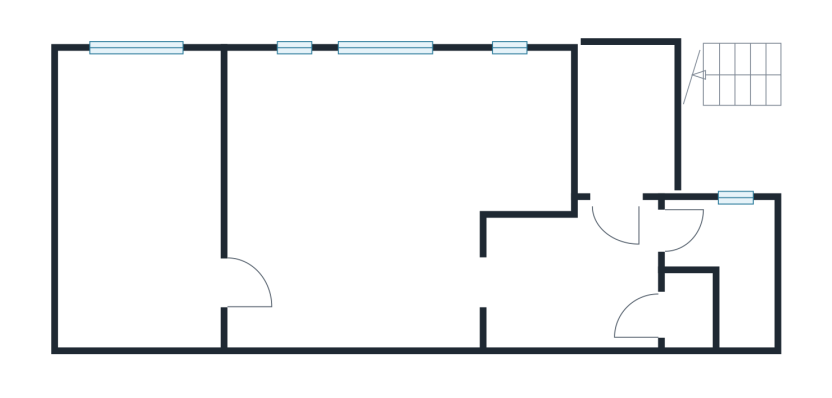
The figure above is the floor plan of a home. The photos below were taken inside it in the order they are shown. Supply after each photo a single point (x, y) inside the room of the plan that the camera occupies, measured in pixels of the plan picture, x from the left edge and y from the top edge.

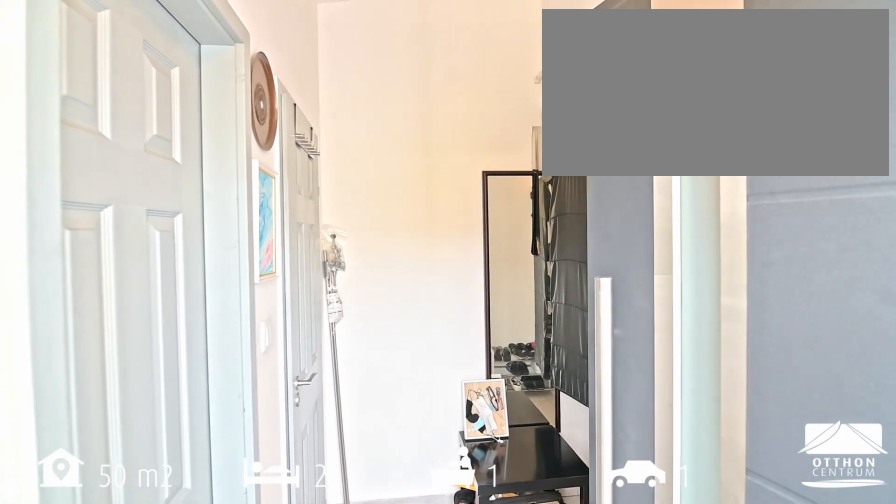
(571, 277)
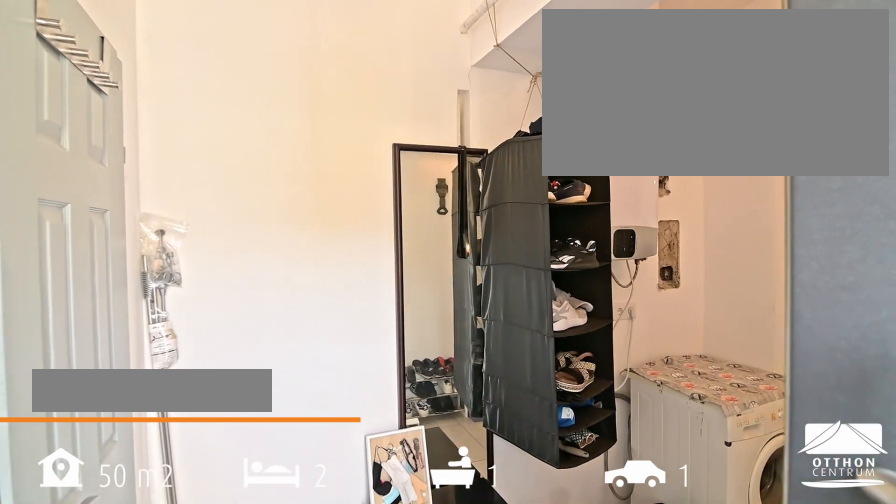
(571, 277)
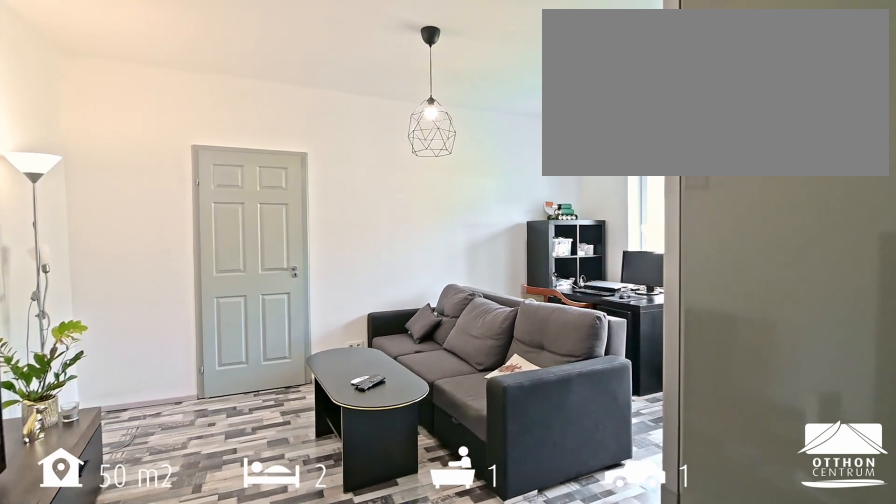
(354, 194)
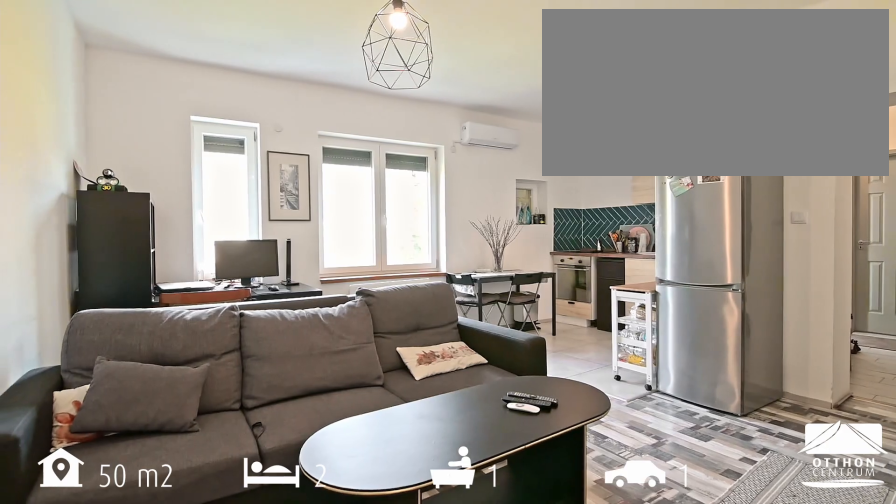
(354, 194)
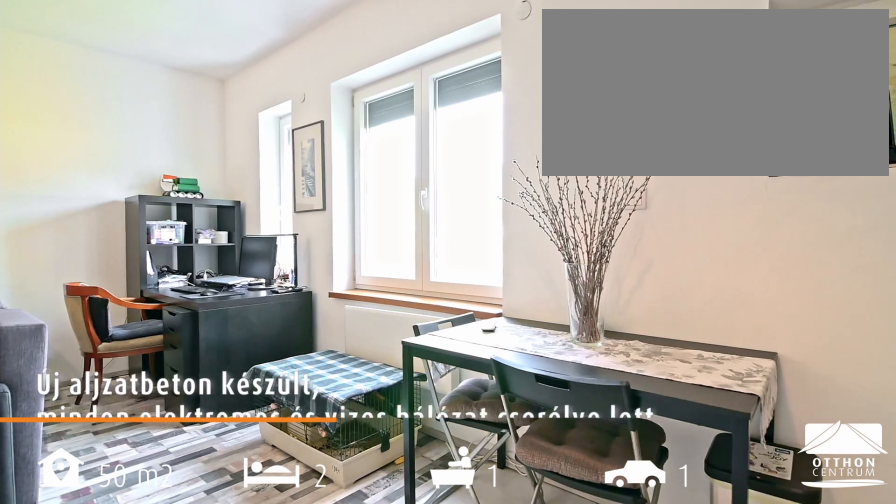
(518, 129)
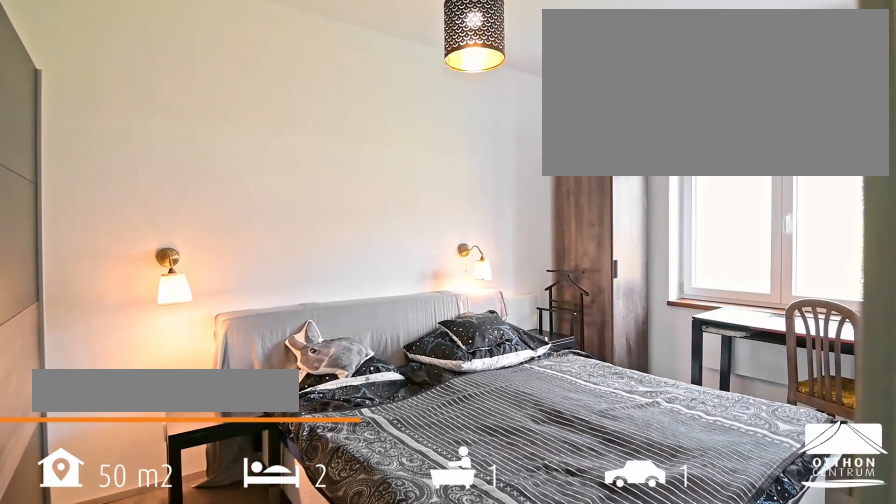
(140, 197)
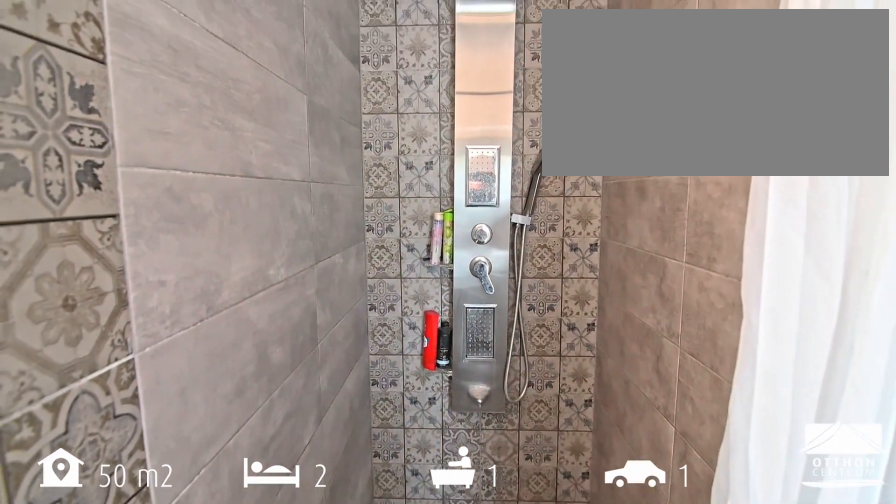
(737, 243)
